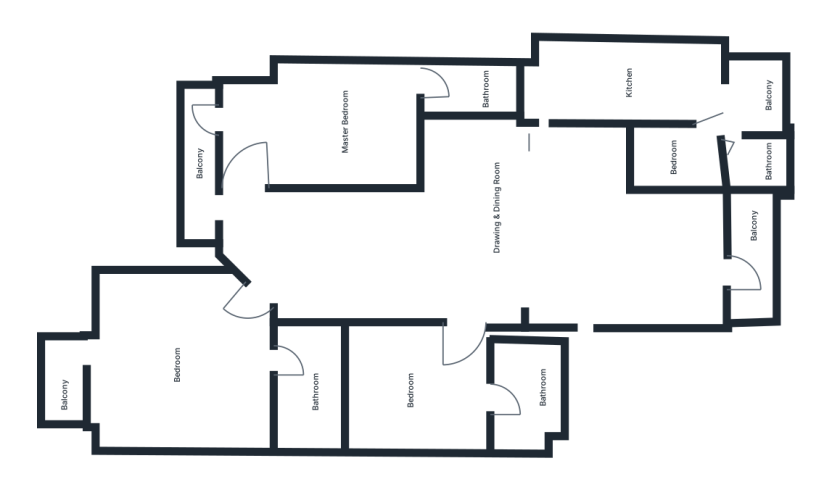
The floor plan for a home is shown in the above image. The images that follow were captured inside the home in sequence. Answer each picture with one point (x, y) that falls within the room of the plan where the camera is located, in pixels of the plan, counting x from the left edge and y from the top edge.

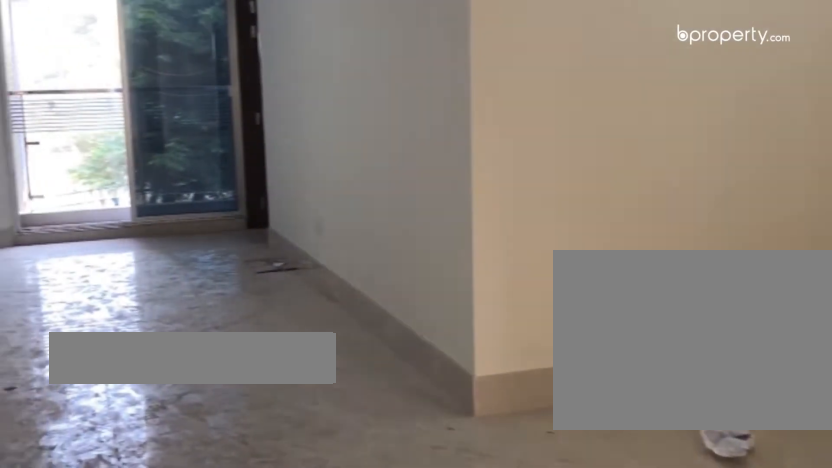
(526, 224)
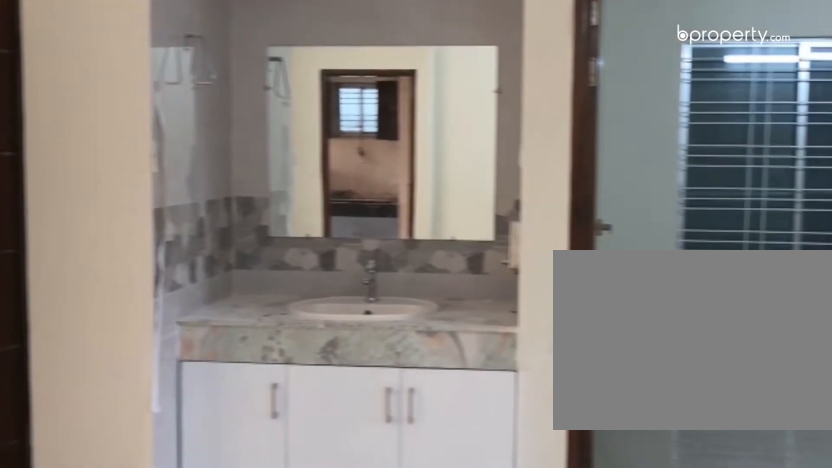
(526, 224)
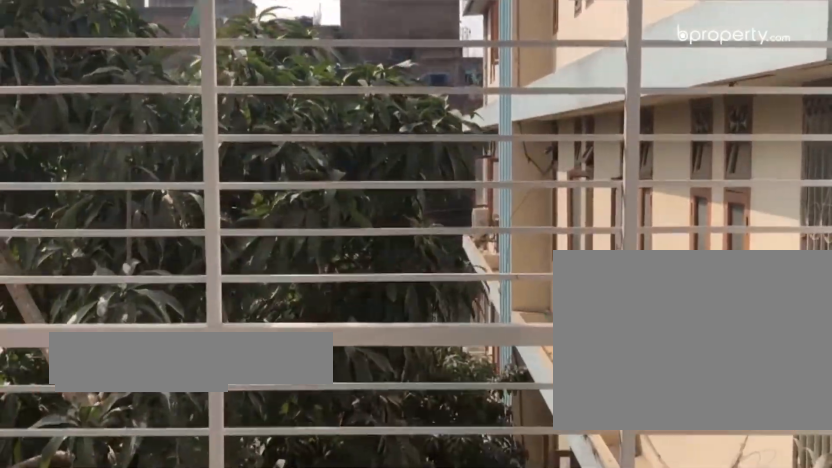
(757, 253)
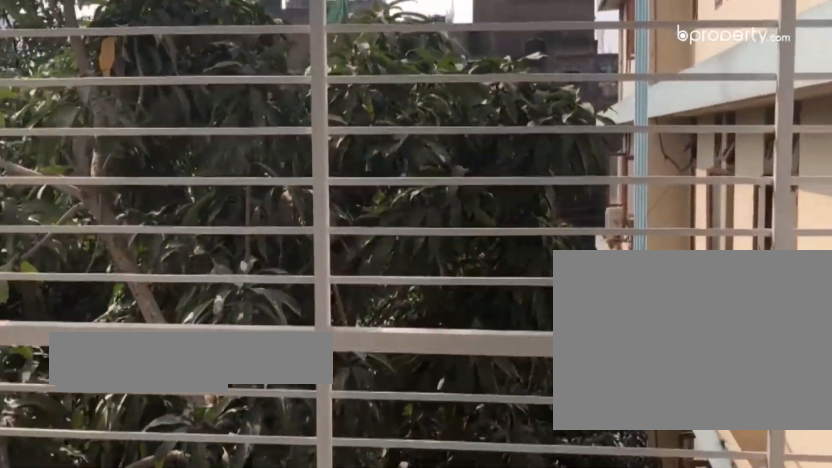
(757, 253)
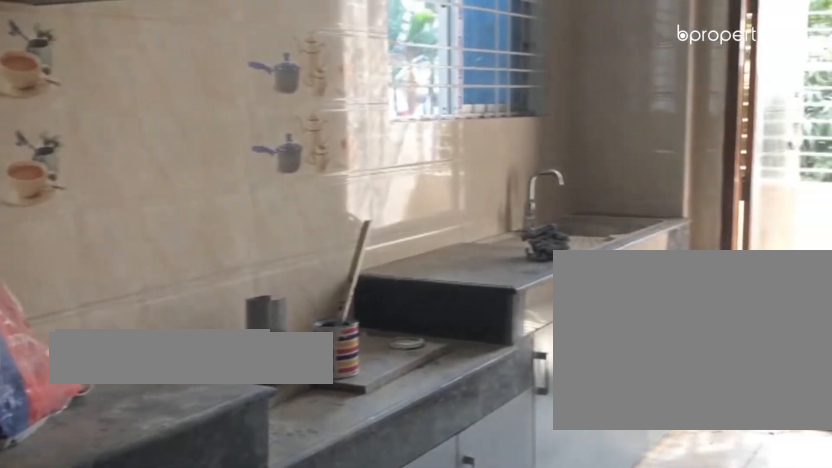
(592, 82)
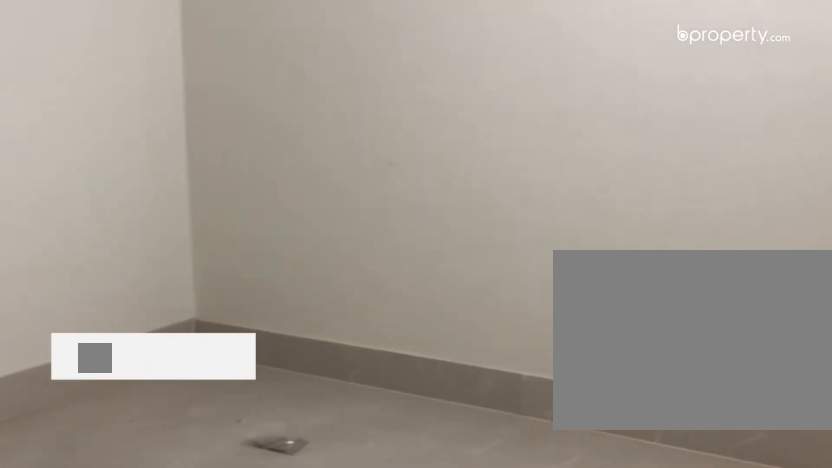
(439, 389)
